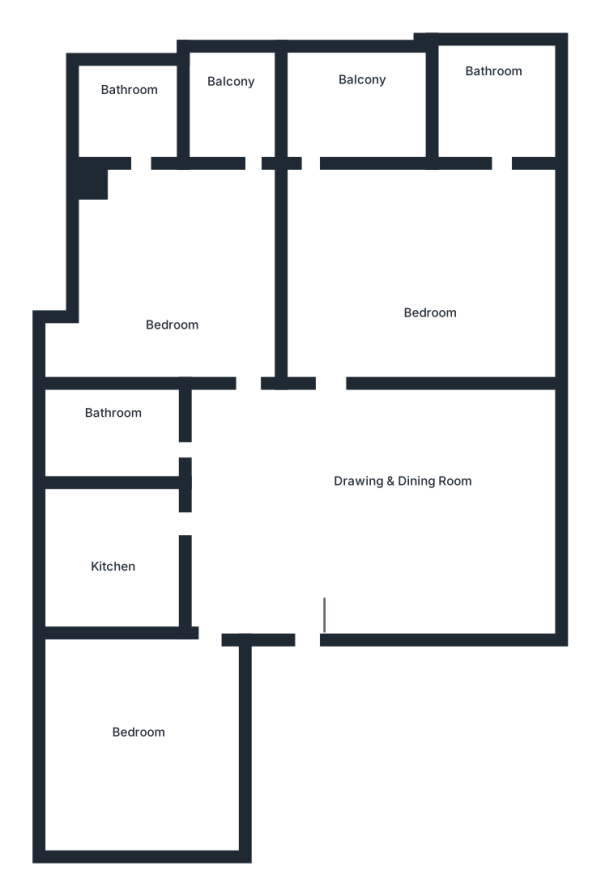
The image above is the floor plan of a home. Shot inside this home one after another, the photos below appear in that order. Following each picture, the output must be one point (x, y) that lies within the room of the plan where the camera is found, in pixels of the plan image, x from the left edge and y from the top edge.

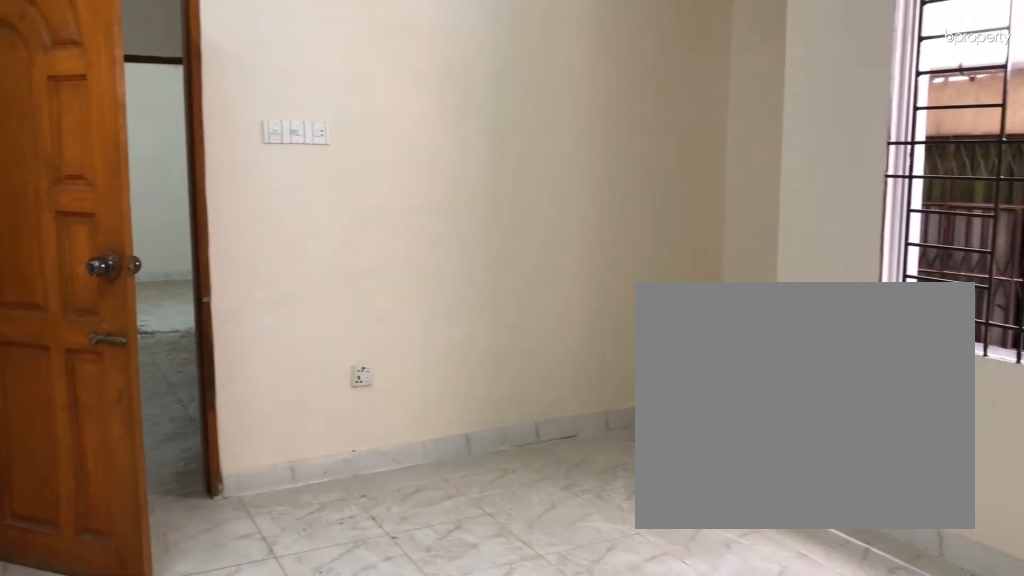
(168, 272)
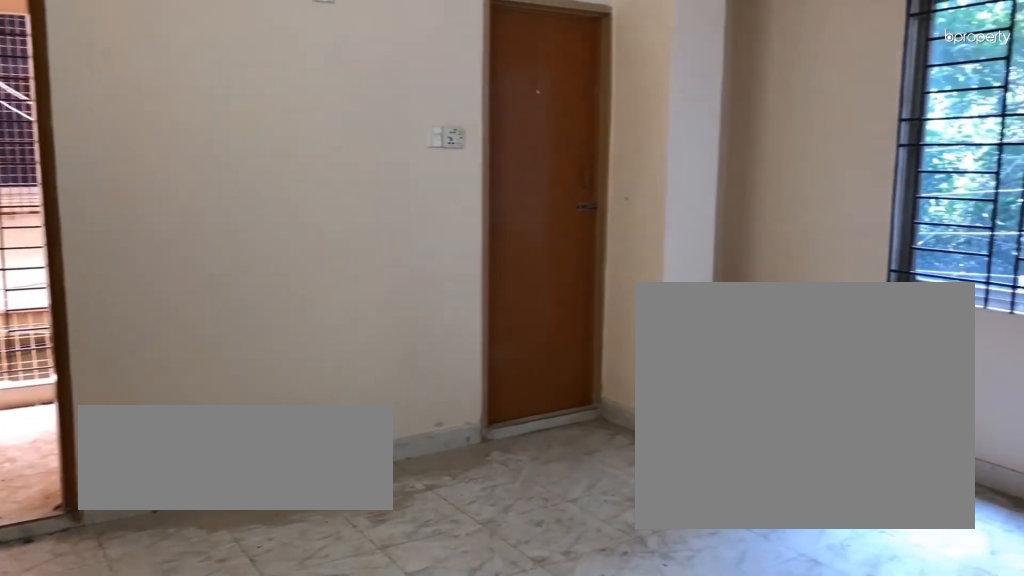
(435, 282)
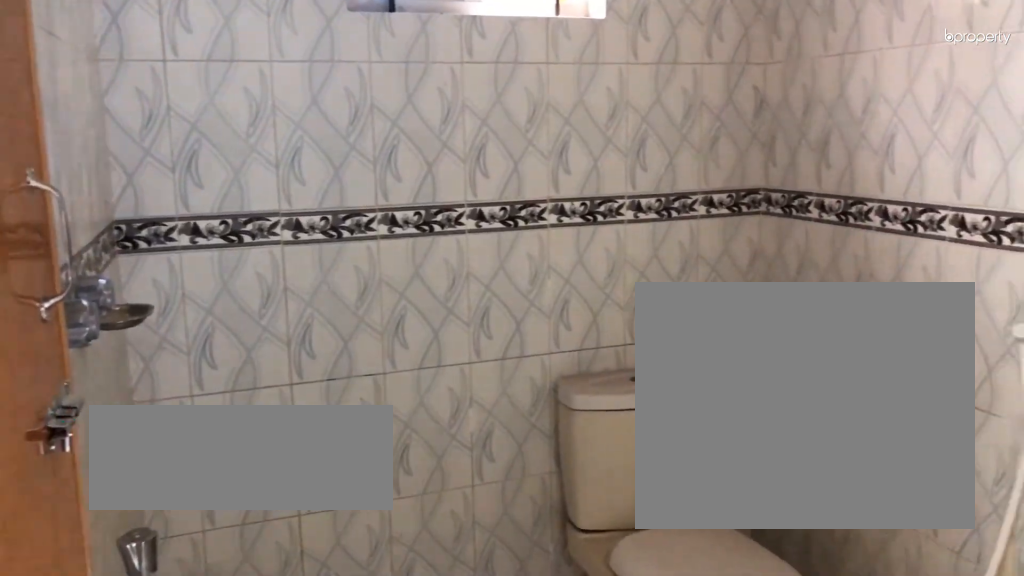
(503, 107)
